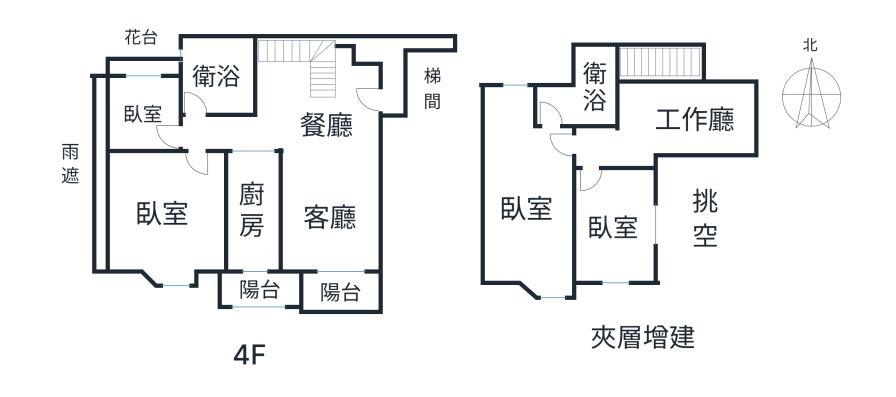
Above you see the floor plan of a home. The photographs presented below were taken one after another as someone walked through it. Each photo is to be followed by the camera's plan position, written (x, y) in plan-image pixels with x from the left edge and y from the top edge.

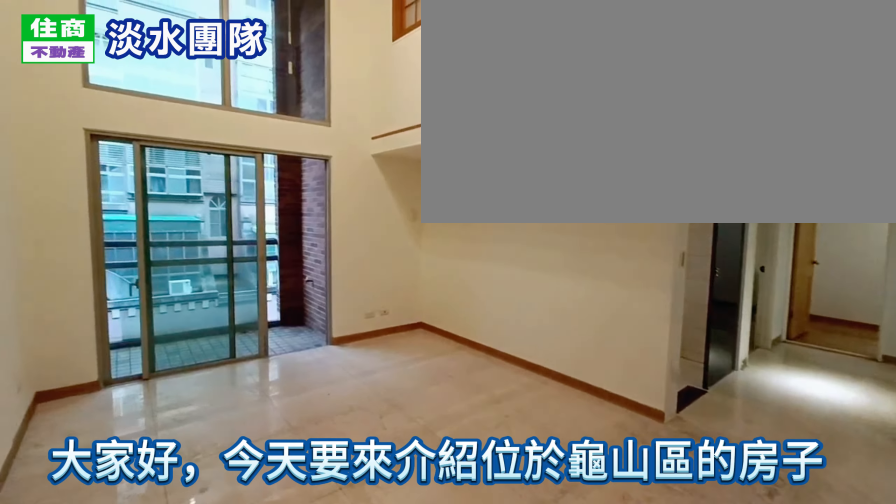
(344, 104)
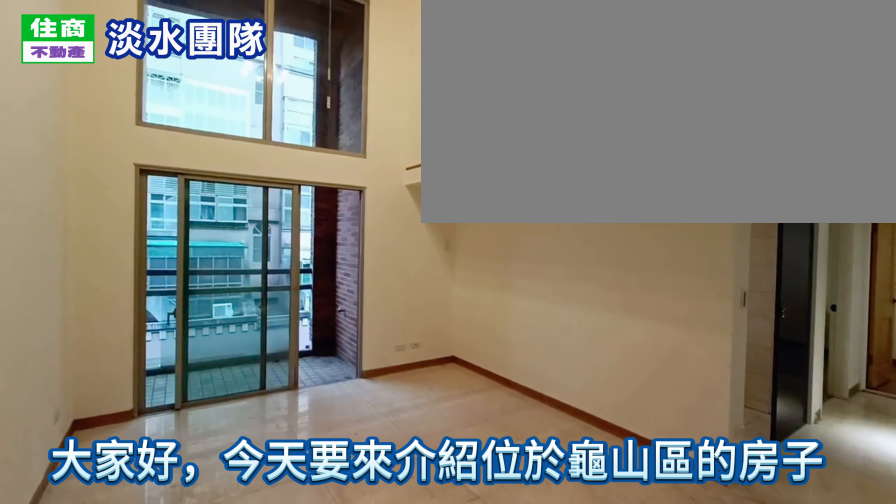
(344, 104)
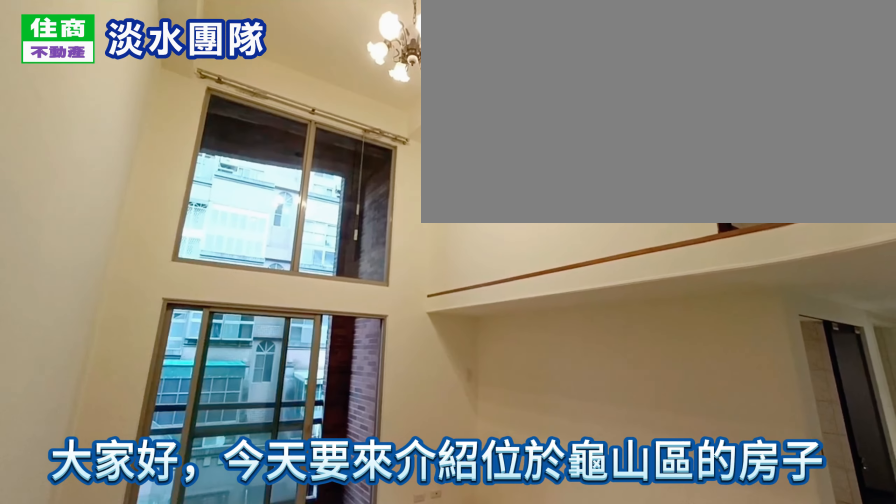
(342, 104)
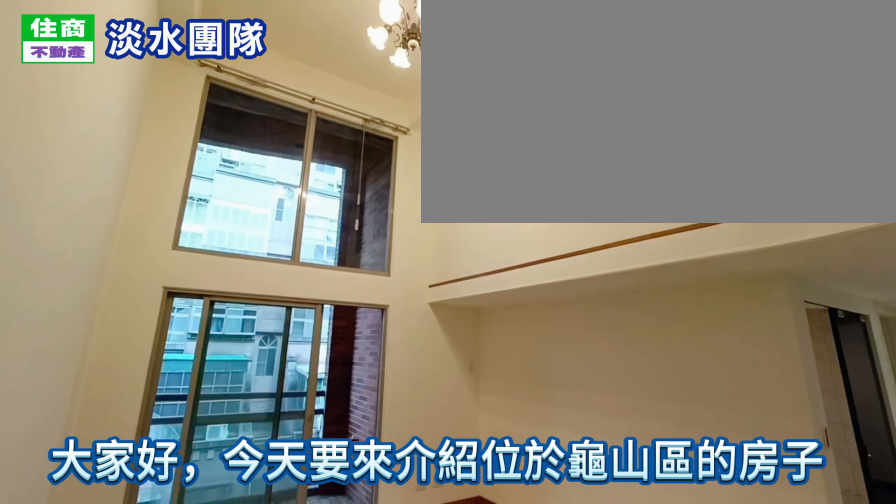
(342, 101)
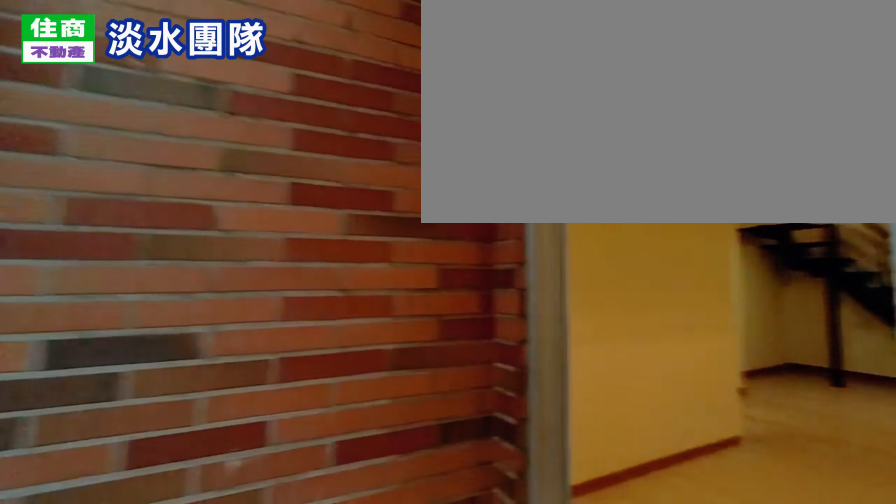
(342, 290)
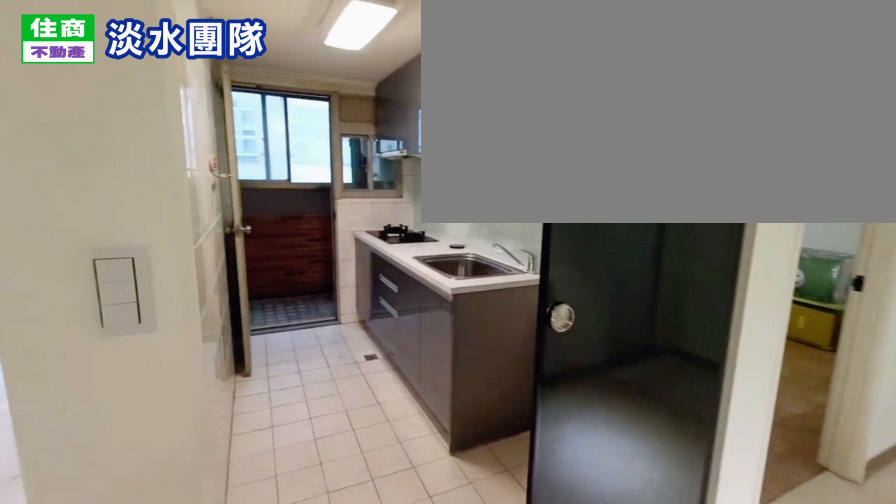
(252, 176)
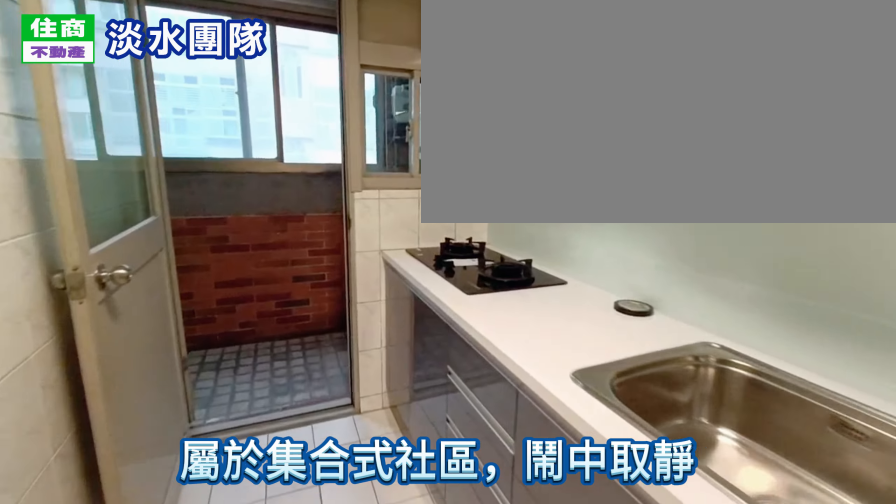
(262, 176)
